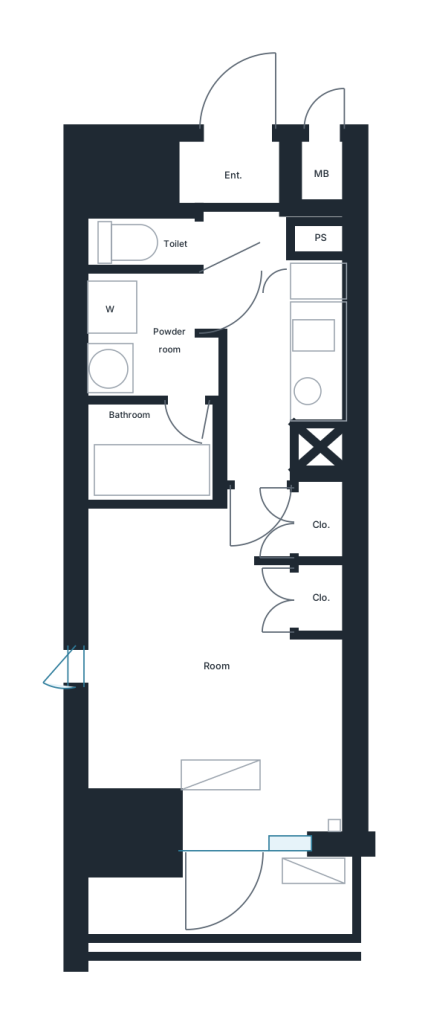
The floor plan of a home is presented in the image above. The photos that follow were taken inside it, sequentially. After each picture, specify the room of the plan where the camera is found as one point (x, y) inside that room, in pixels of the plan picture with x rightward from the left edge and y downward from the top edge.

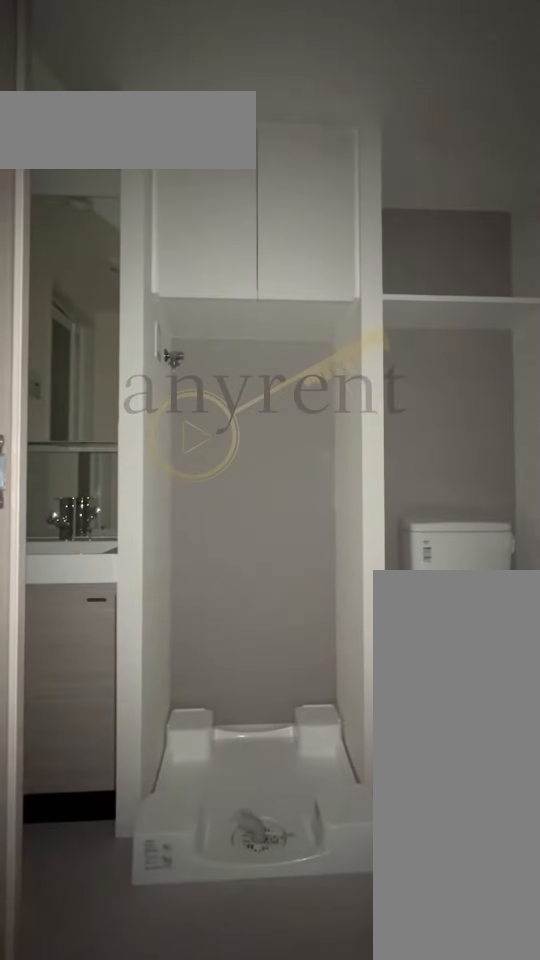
(123, 306)
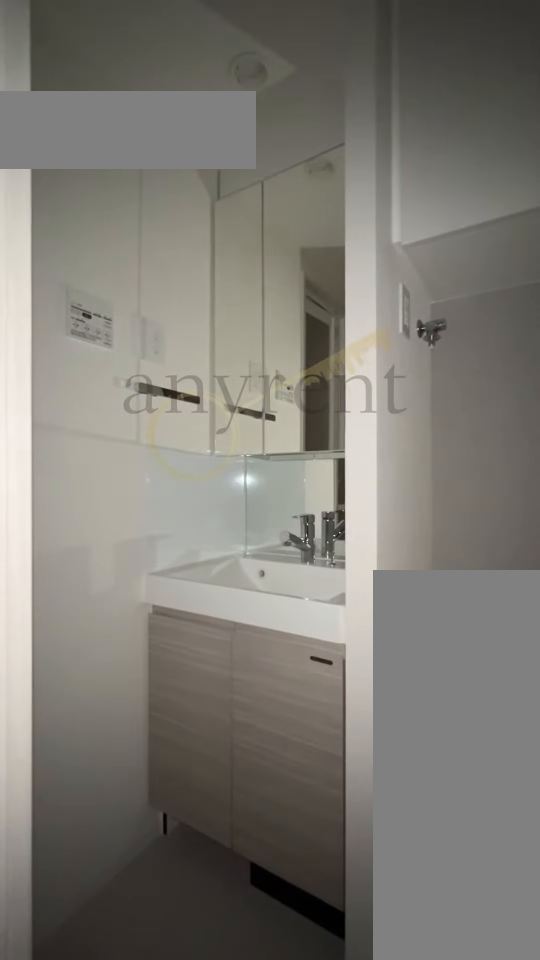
(109, 368)
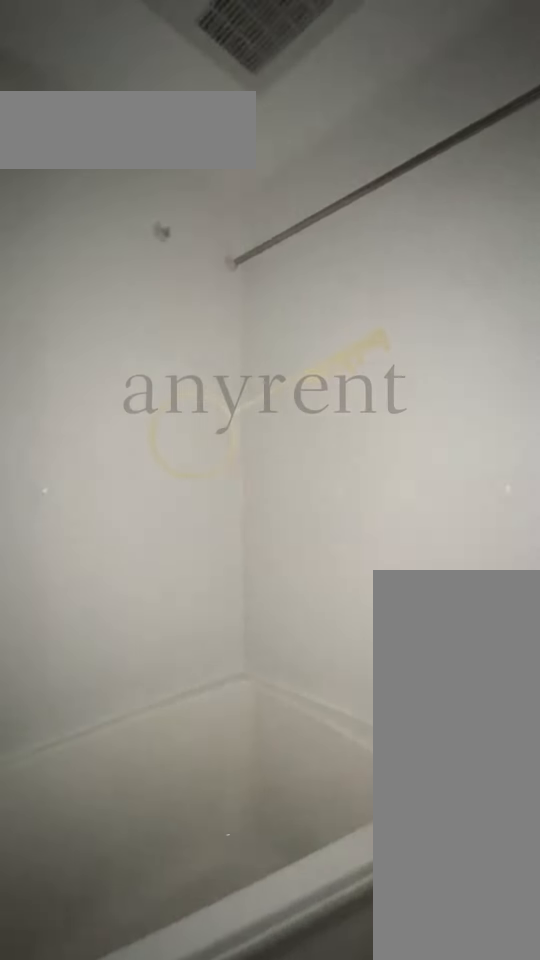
(151, 450)
